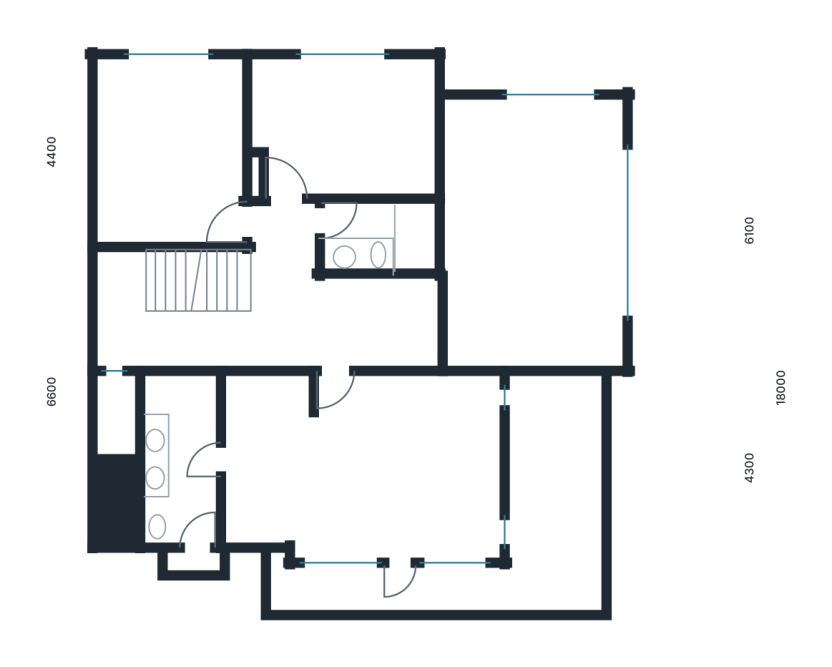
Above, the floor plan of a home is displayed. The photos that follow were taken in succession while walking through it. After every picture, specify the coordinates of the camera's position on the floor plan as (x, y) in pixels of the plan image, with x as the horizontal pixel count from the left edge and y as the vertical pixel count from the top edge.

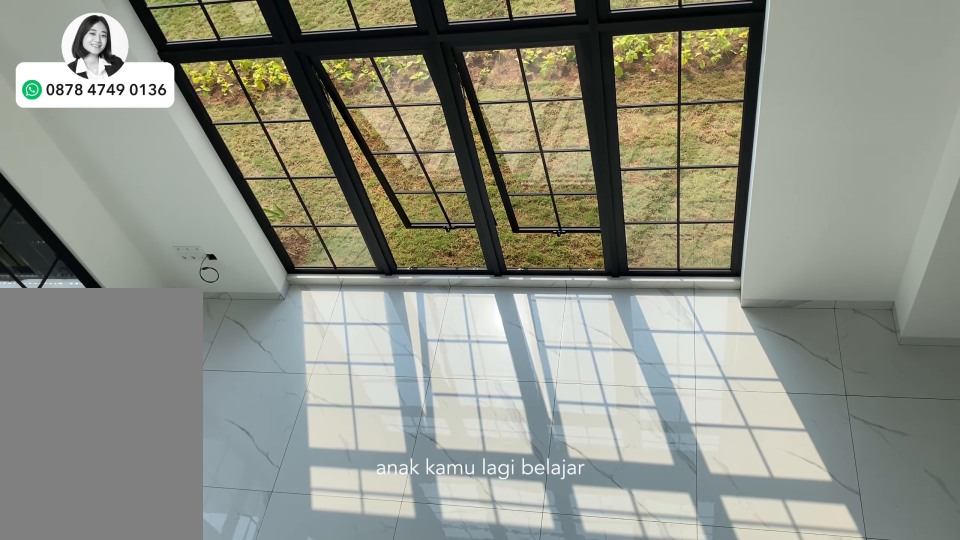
(399, 321)
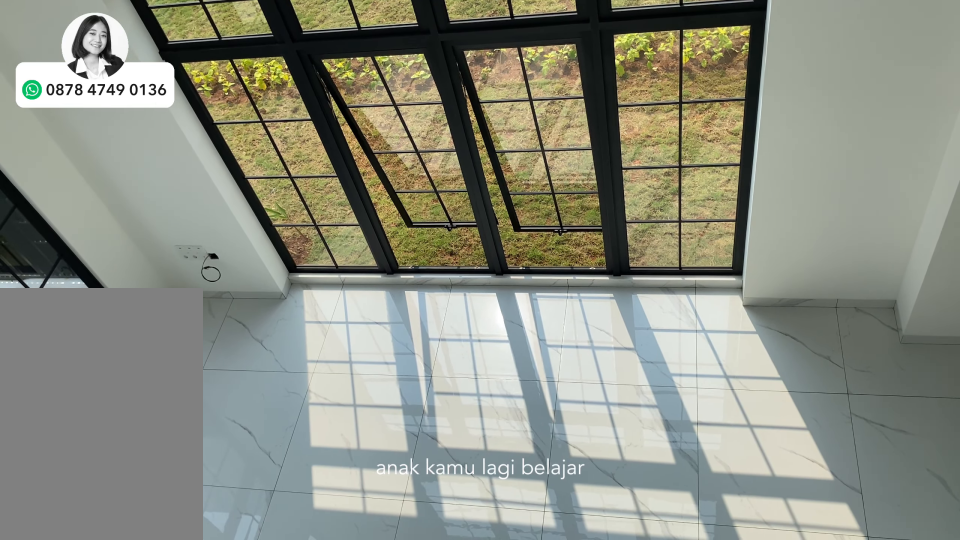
(399, 321)
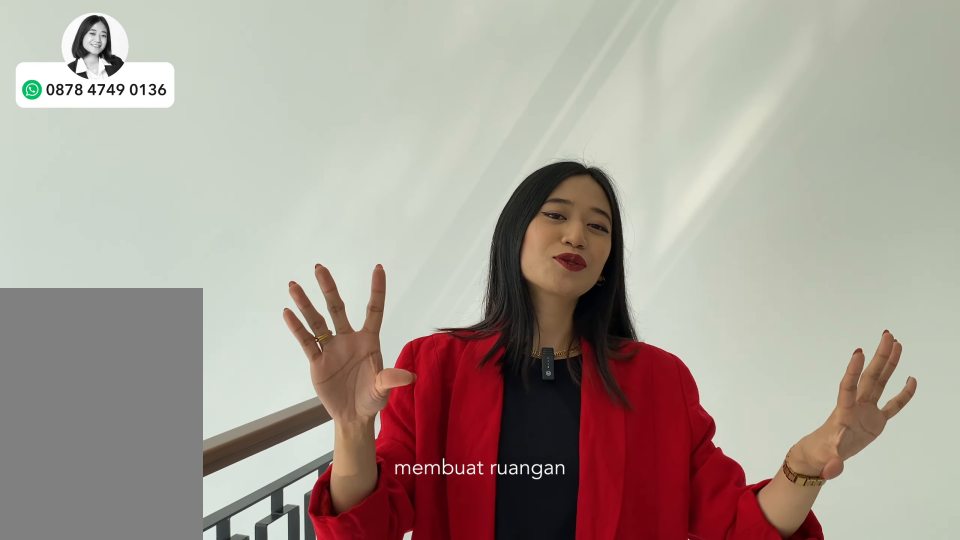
(399, 321)
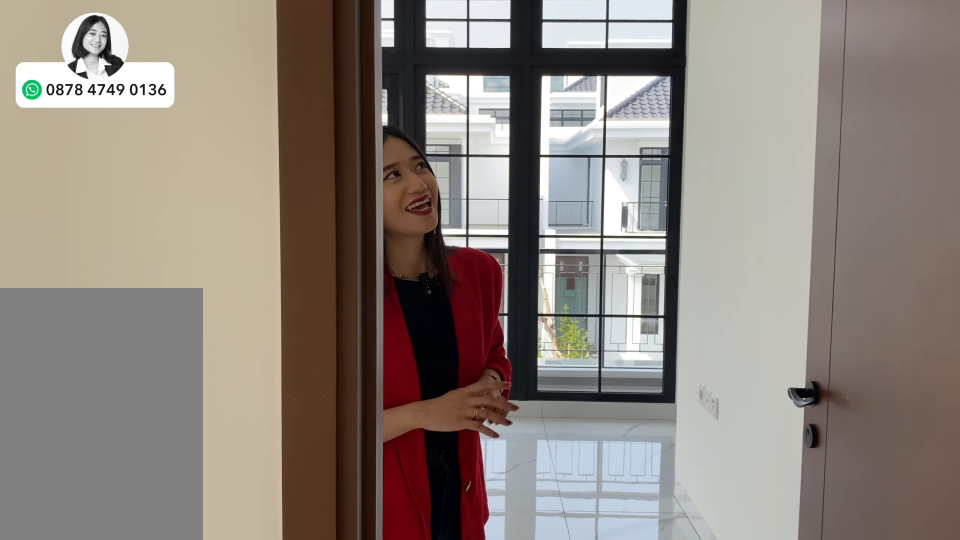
(421, 438)
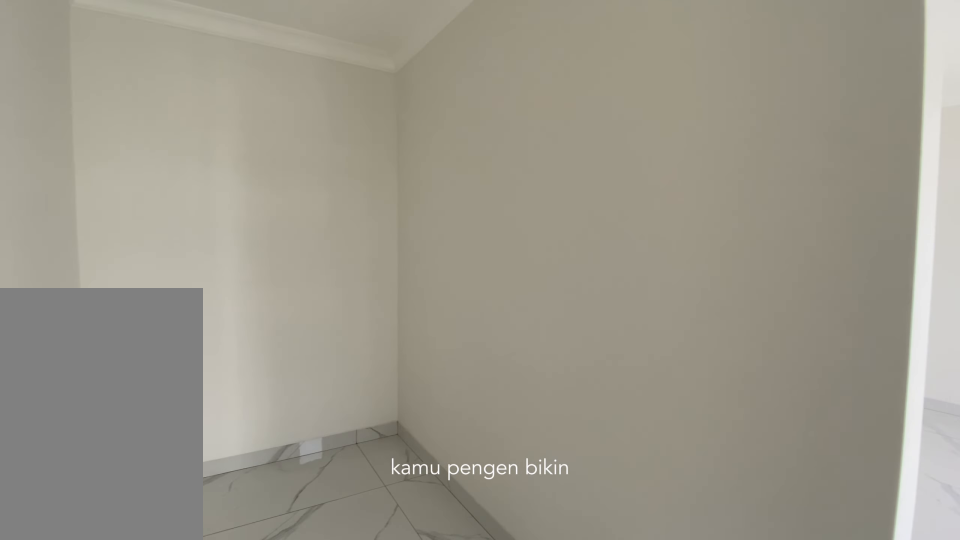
(263, 414)
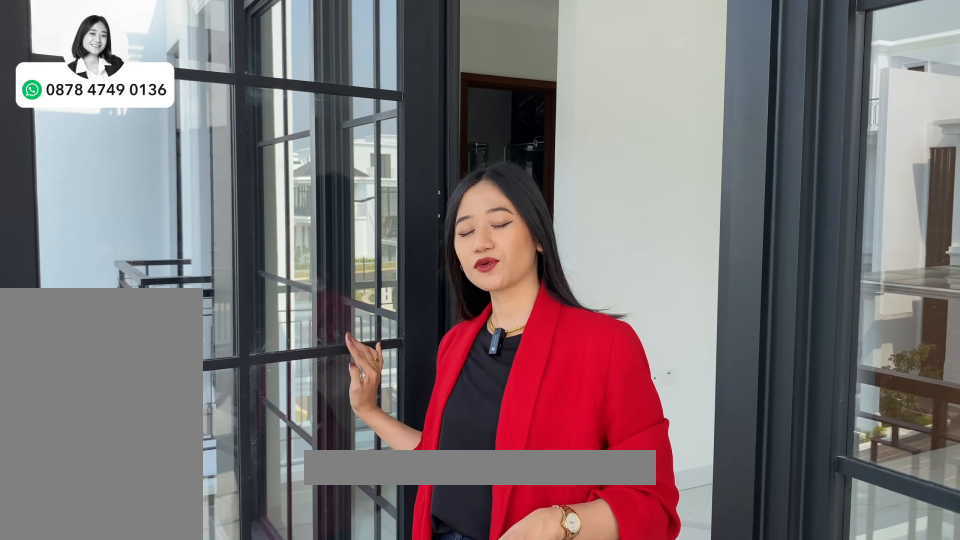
(436, 593)
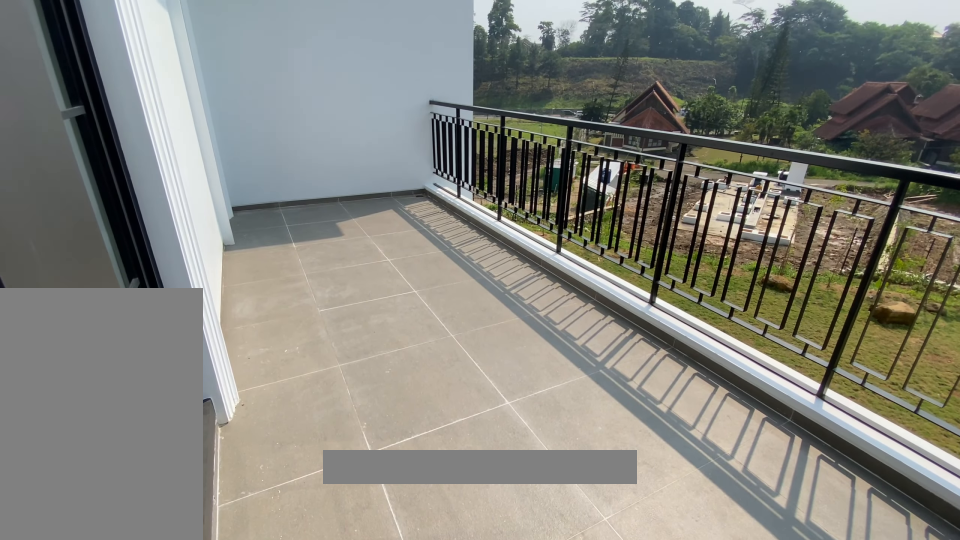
(566, 479)
